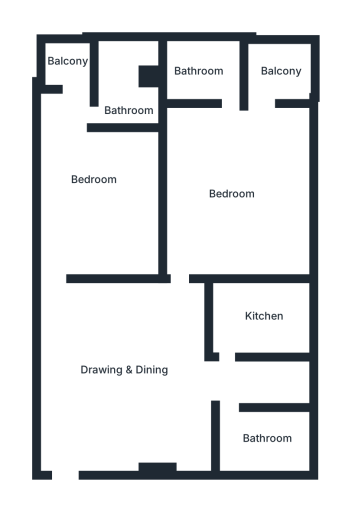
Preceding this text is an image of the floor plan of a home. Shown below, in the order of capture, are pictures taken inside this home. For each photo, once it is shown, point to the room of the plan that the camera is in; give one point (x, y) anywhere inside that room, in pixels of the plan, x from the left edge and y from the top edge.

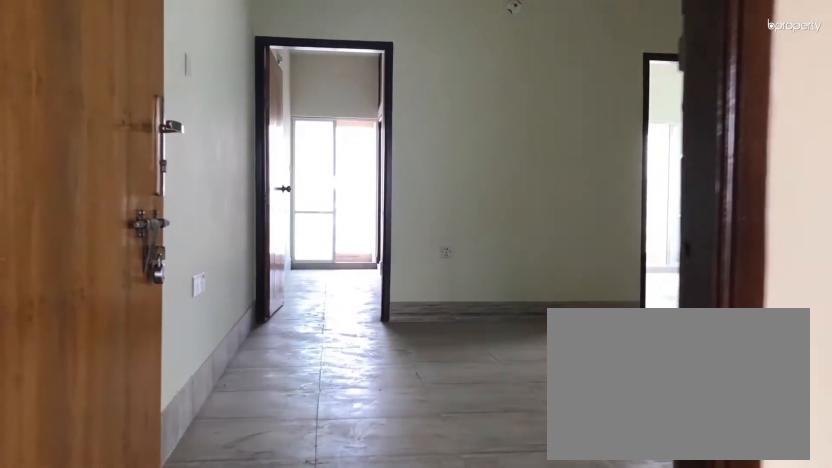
(77, 445)
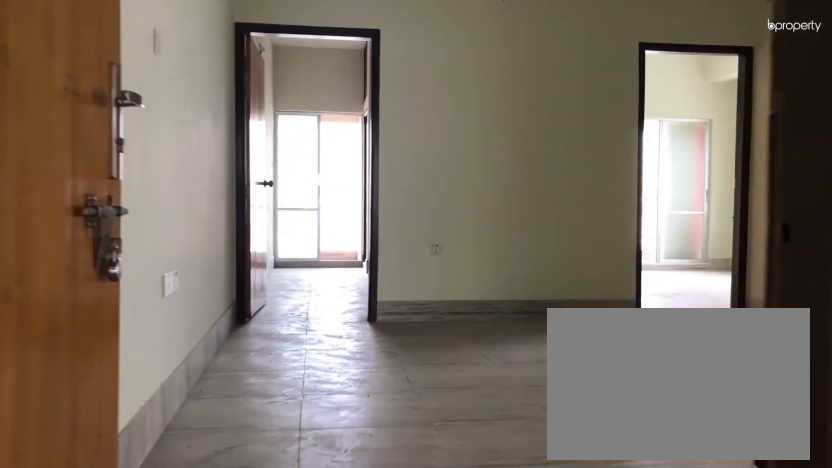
(77, 445)
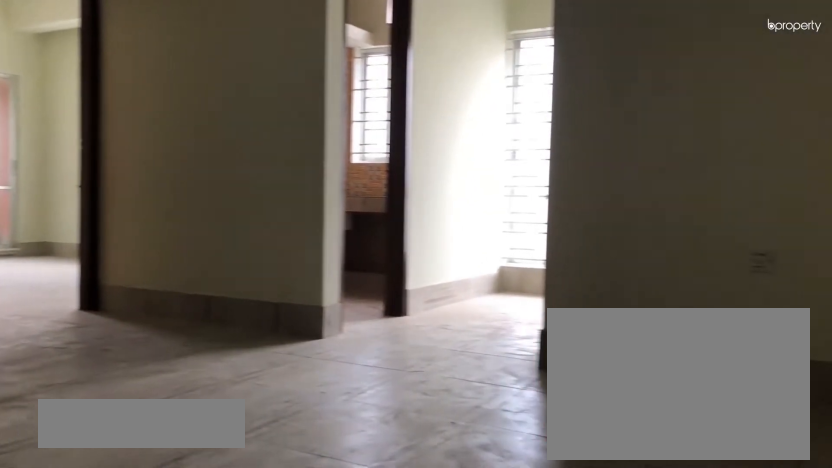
(123, 358)
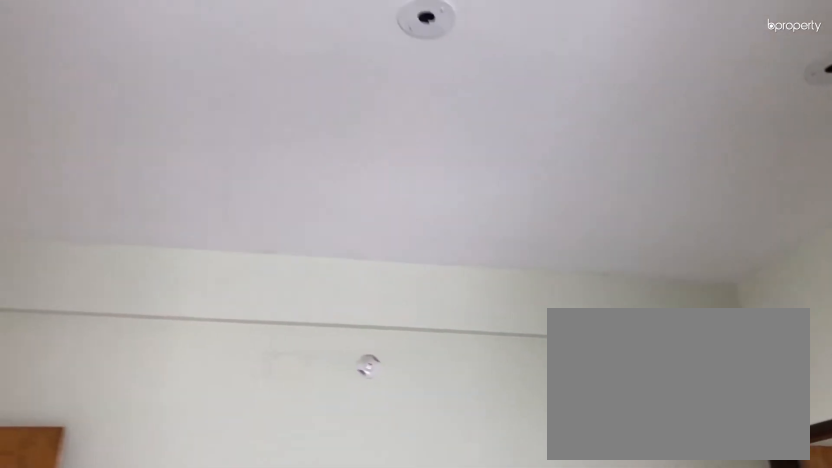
(123, 358)
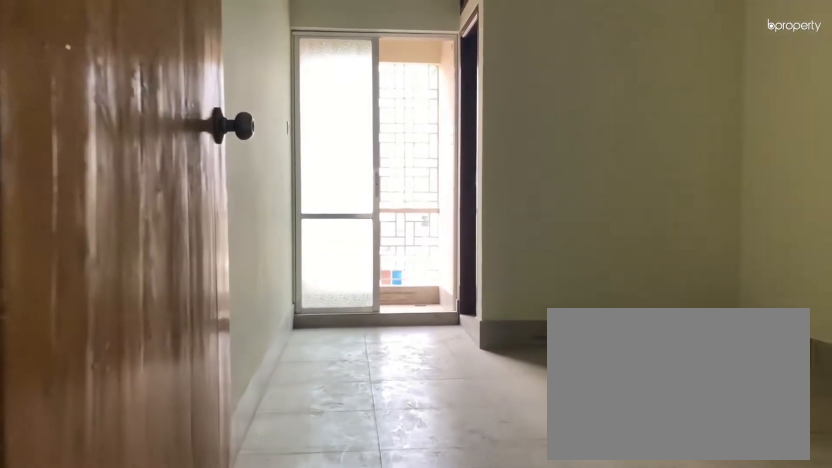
(64, 290)
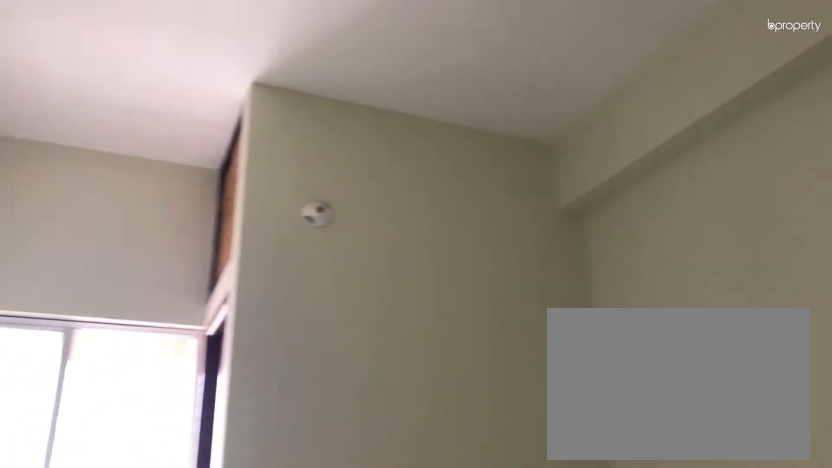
(91, 173)
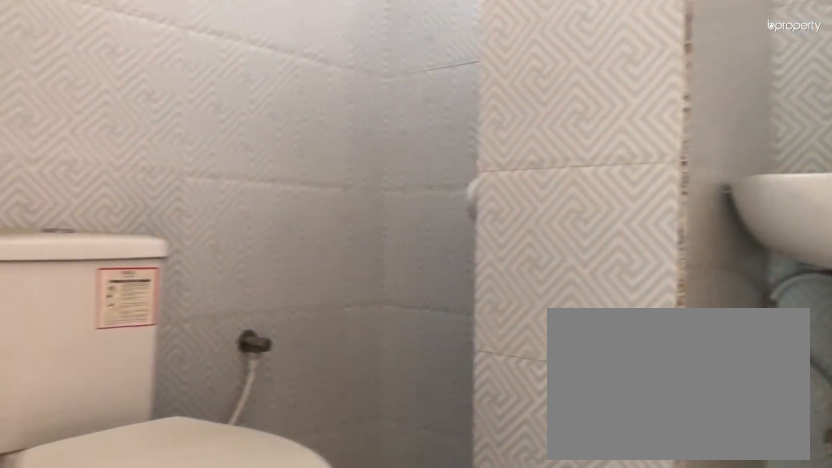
(125, 81)
